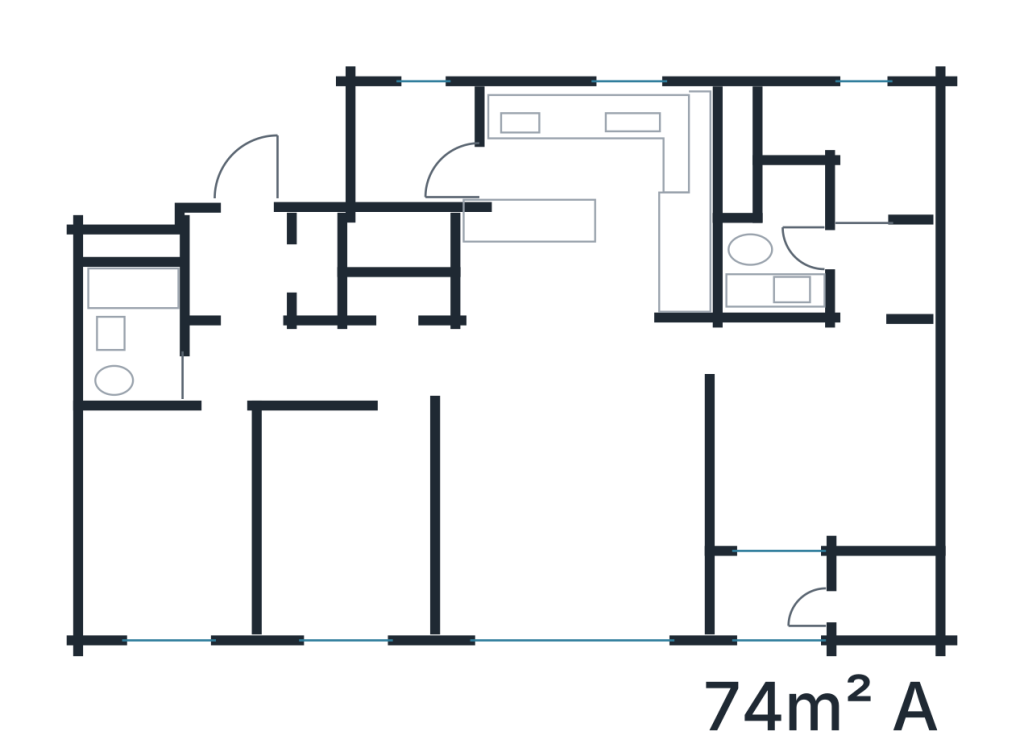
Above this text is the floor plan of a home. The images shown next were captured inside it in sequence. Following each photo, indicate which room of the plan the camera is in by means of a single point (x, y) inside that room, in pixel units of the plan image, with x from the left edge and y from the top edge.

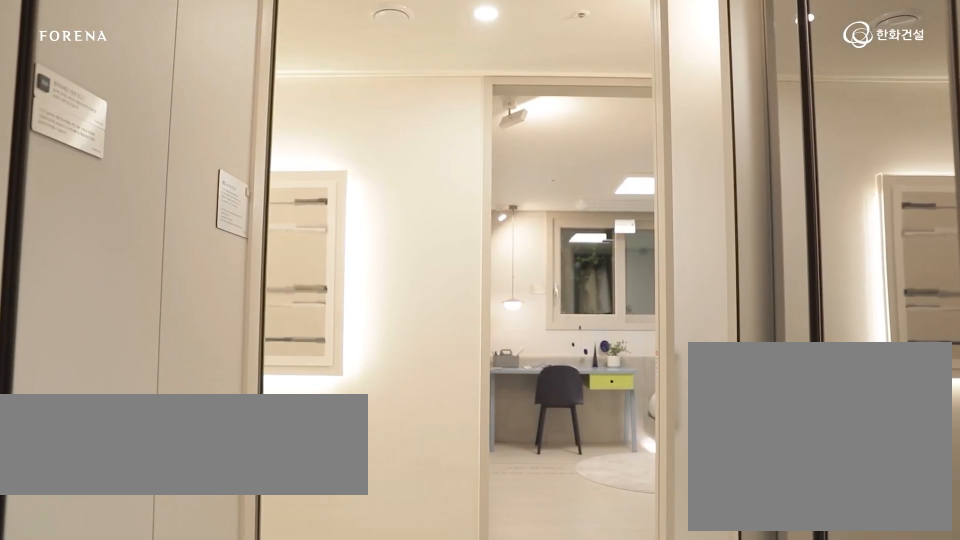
(251, 263)
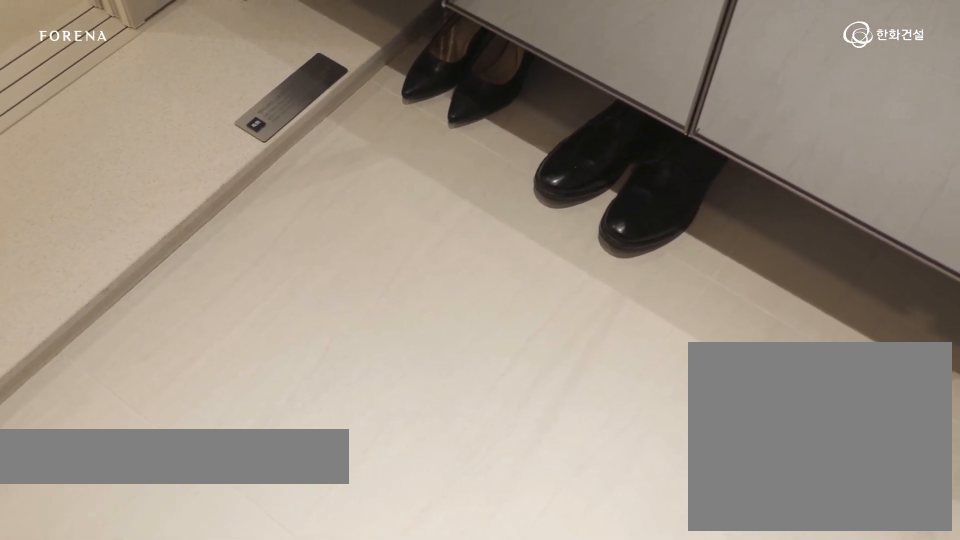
(251, 263)
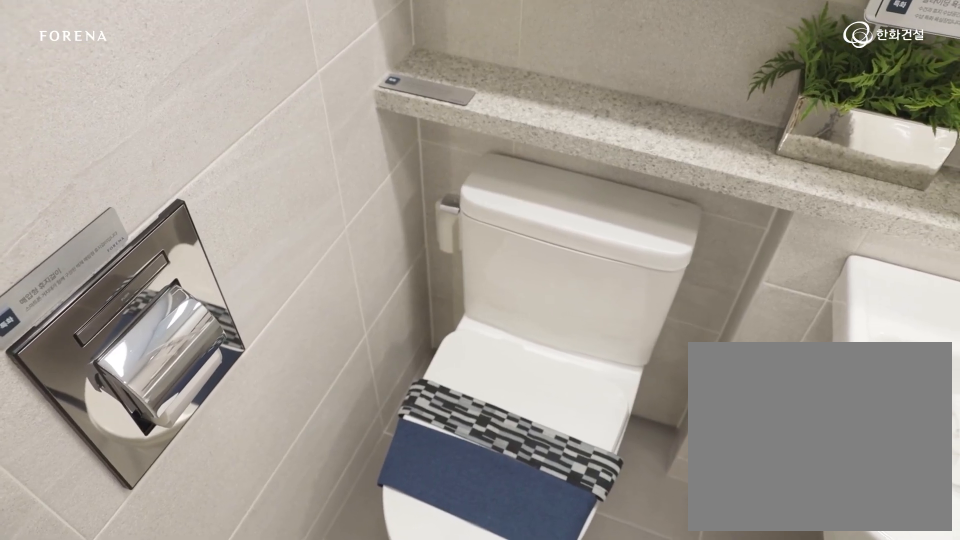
(172, 371)
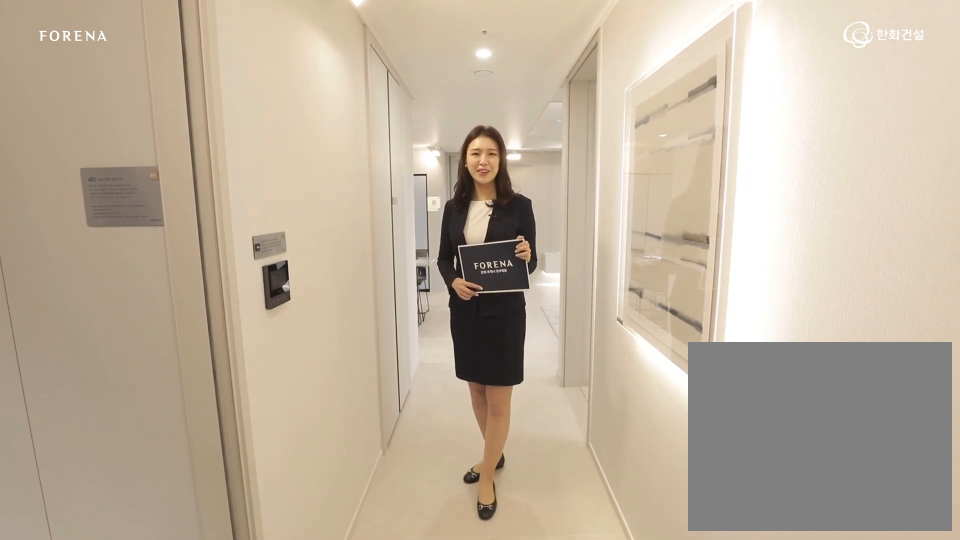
(364, 363)
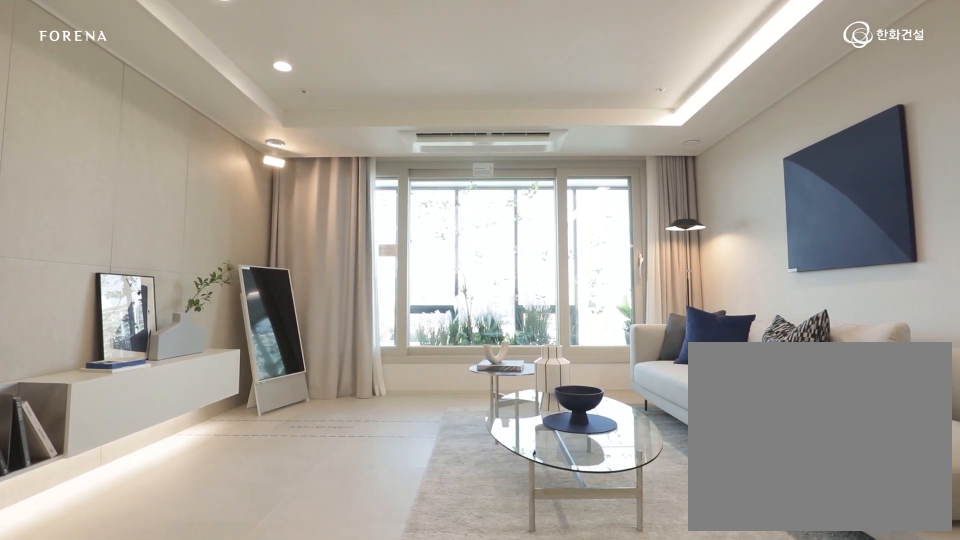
(580, 494)
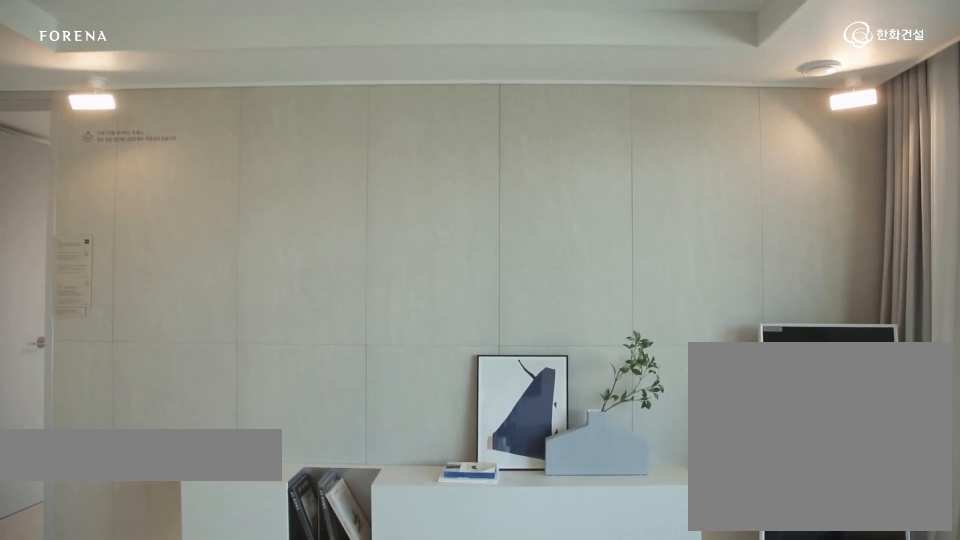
(580, 494)
